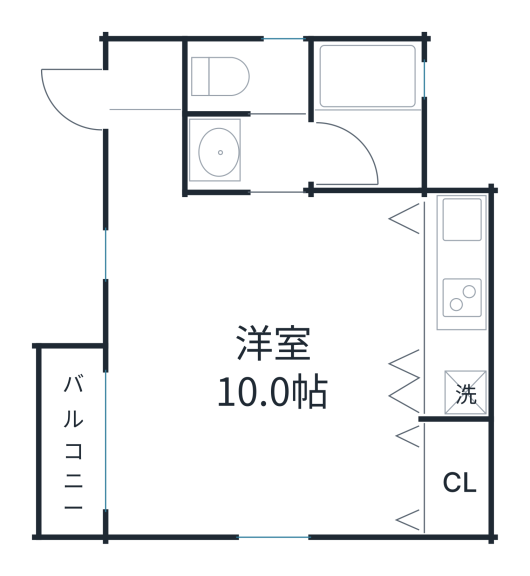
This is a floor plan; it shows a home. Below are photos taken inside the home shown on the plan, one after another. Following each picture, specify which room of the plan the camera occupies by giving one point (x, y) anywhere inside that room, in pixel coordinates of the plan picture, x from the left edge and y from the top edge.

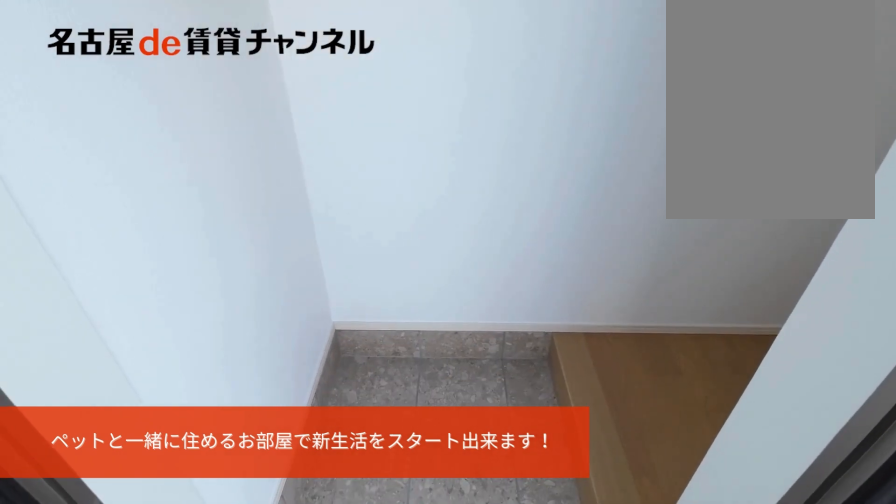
(144, 85)
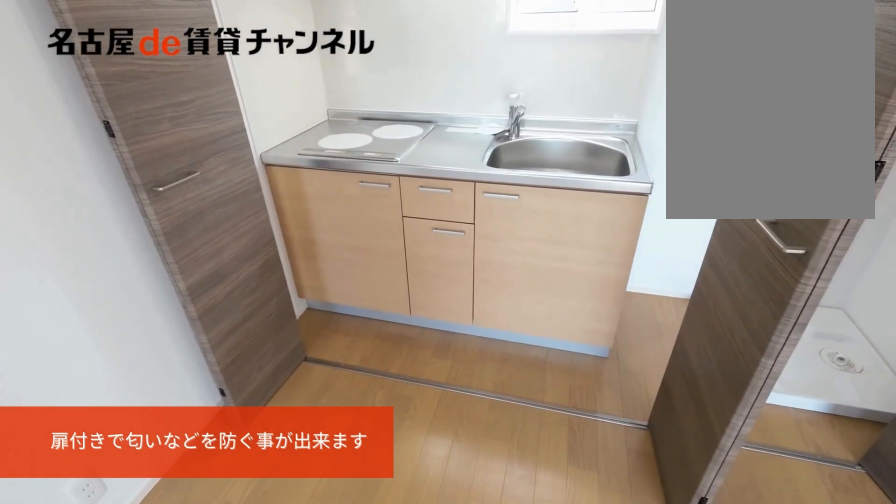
(454, 305)
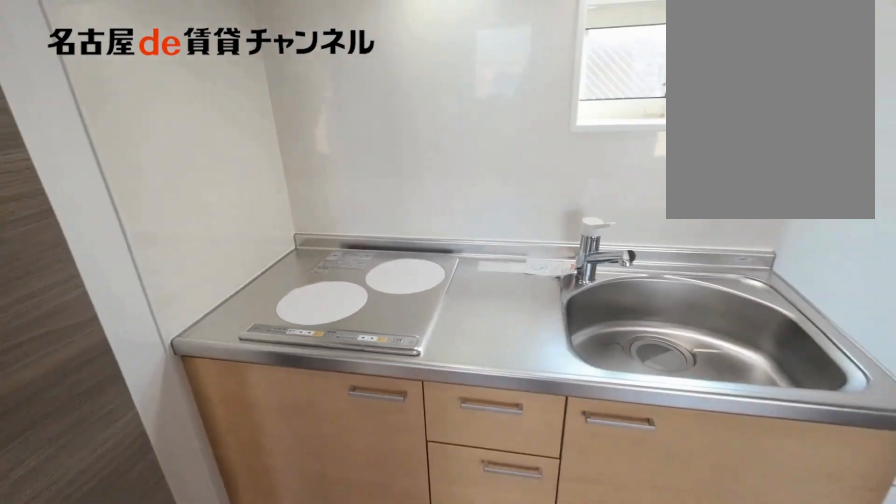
(454, 305)
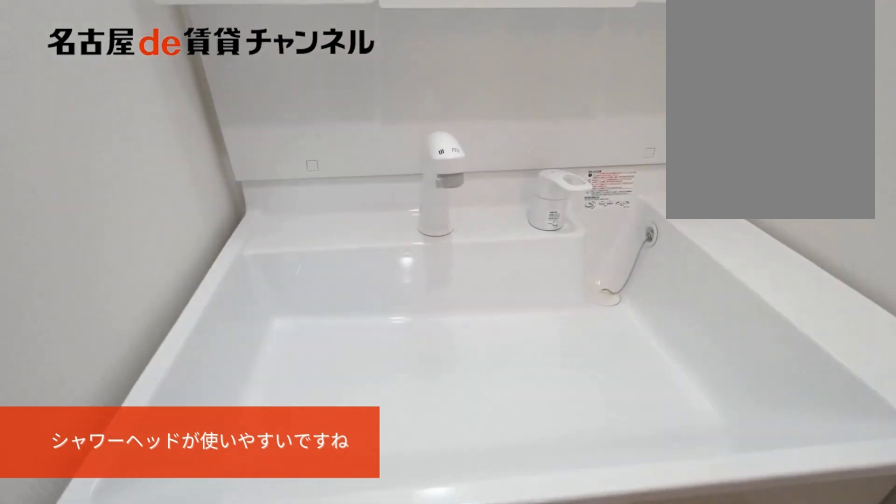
(246, 155)
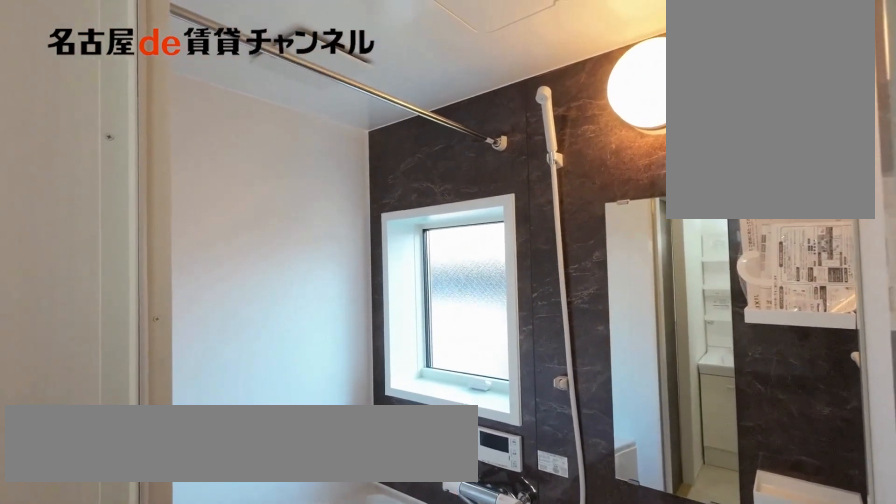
(367, 113)
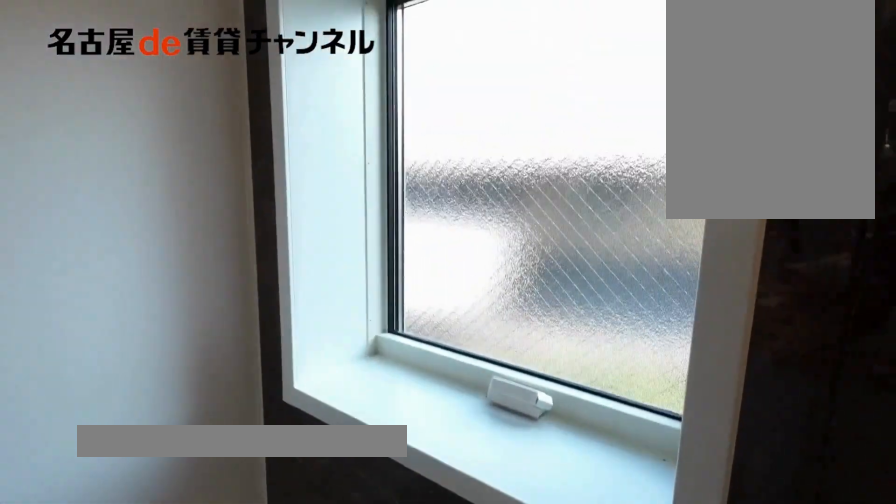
(367, 113)
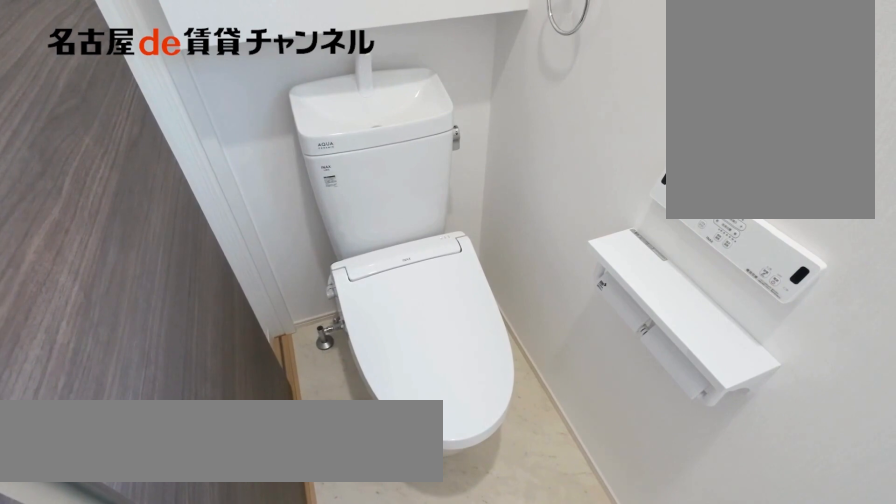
(247, 77)
